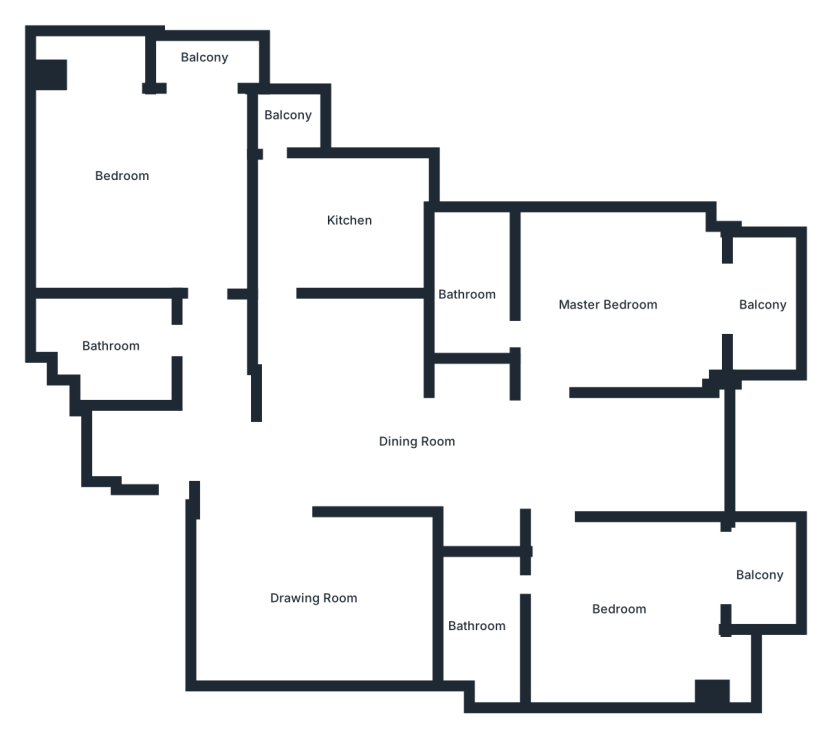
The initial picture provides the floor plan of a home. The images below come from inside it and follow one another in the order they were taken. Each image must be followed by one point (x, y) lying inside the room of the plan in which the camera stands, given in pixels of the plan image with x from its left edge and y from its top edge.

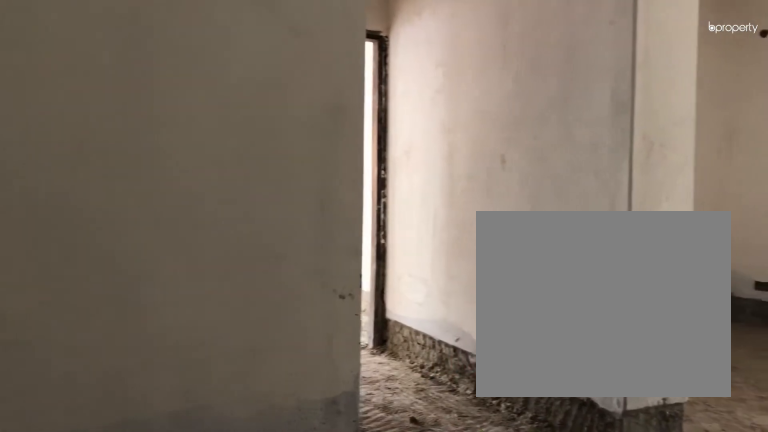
(277, 470)
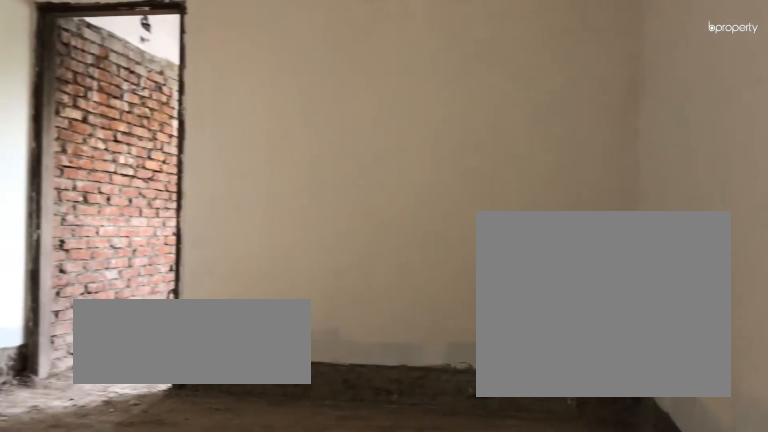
(297, 470)
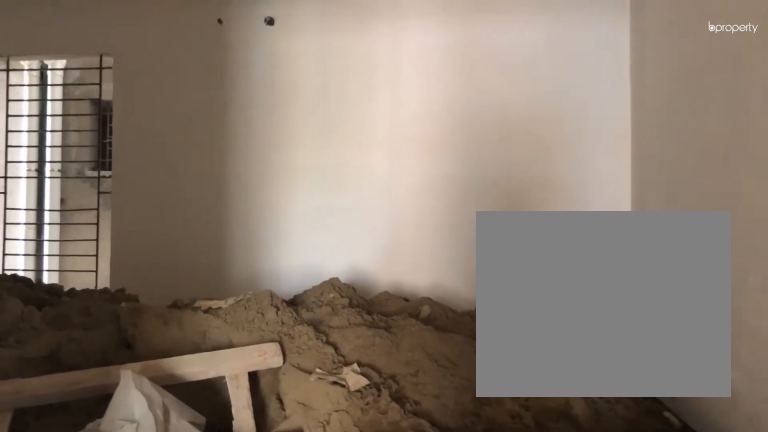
(398, 551)
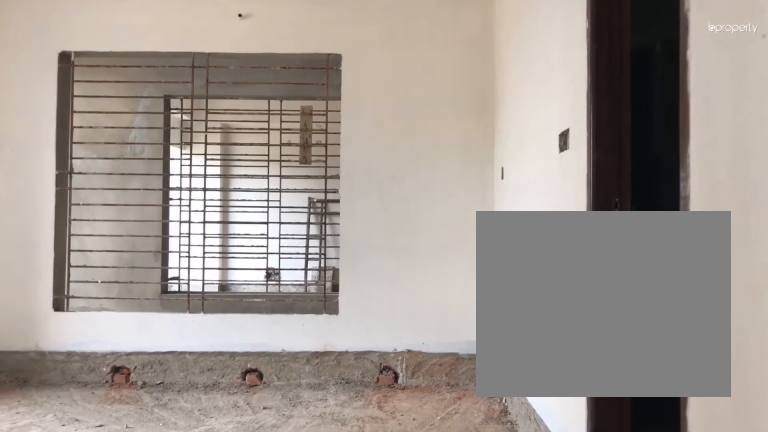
(568, 567)
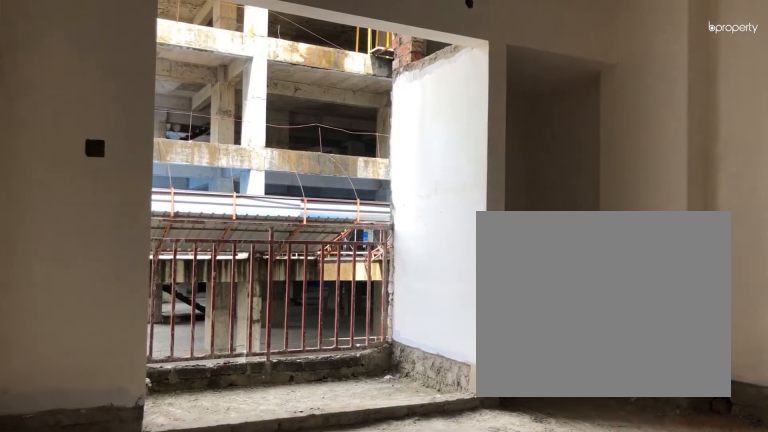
(623, 619)
